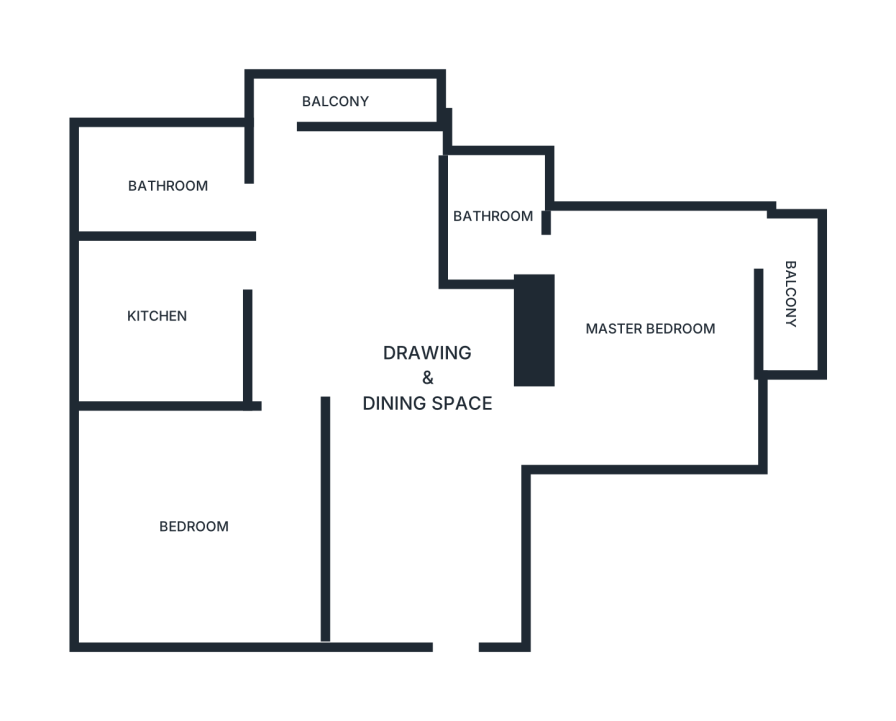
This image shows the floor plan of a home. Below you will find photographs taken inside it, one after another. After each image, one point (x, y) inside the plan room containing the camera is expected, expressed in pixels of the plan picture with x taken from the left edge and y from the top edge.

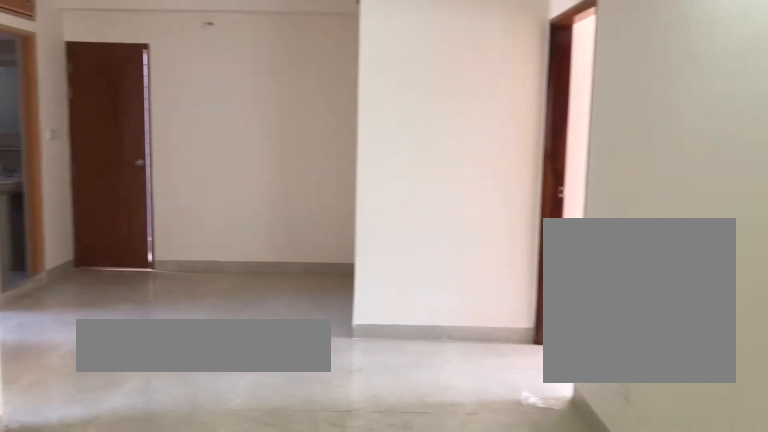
(436, 475)
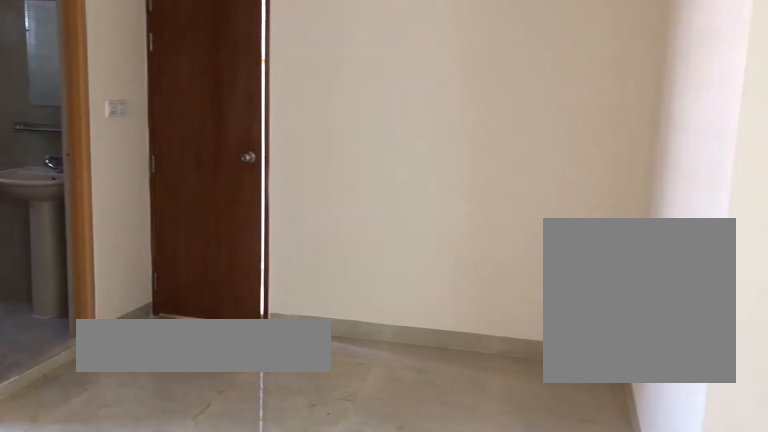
(435, 476)
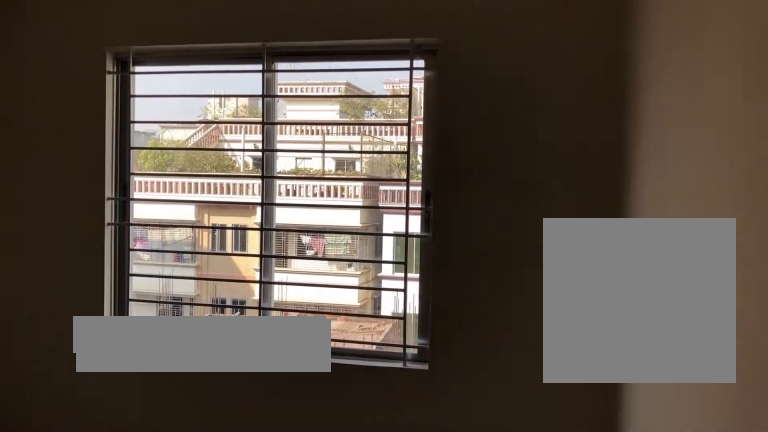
(192, 524)
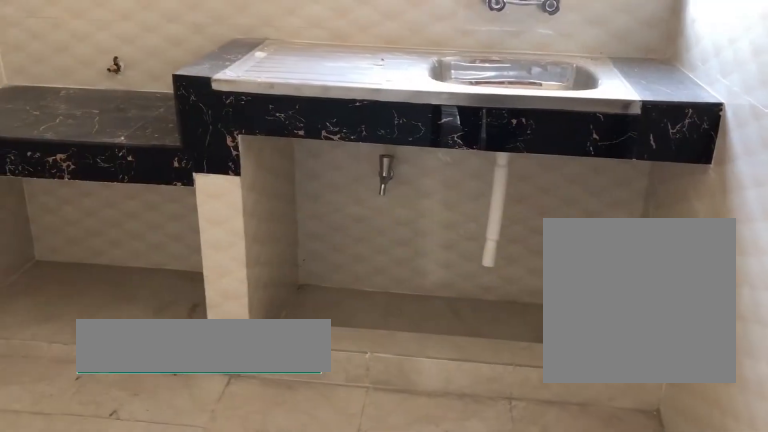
(157, 319)
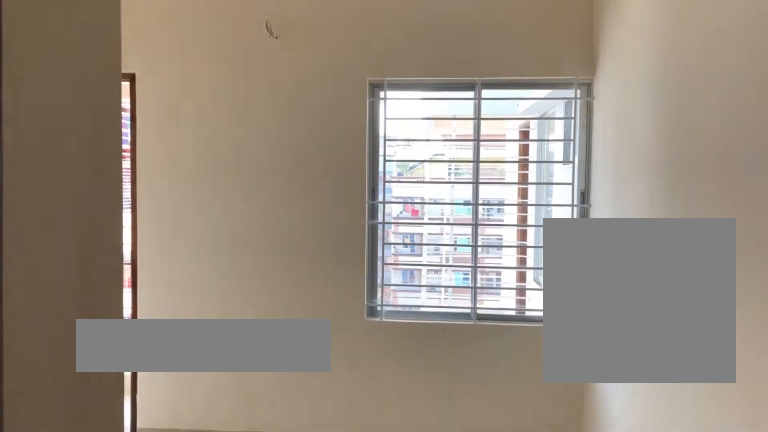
(652, 331)
